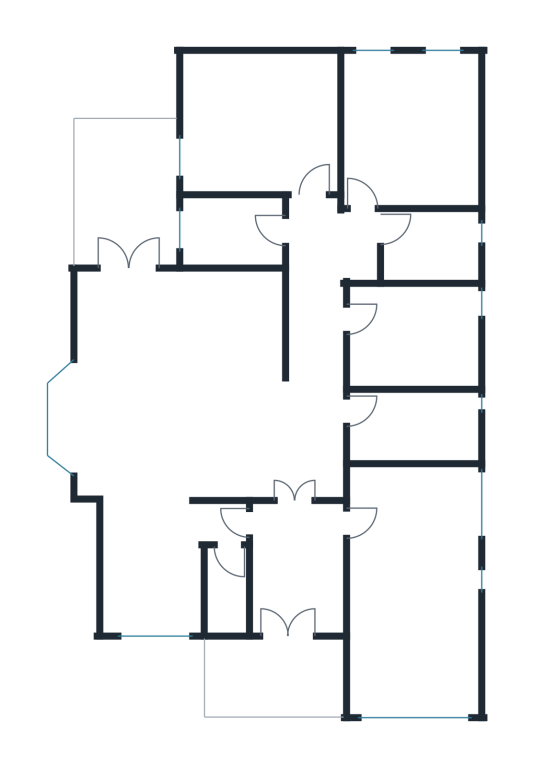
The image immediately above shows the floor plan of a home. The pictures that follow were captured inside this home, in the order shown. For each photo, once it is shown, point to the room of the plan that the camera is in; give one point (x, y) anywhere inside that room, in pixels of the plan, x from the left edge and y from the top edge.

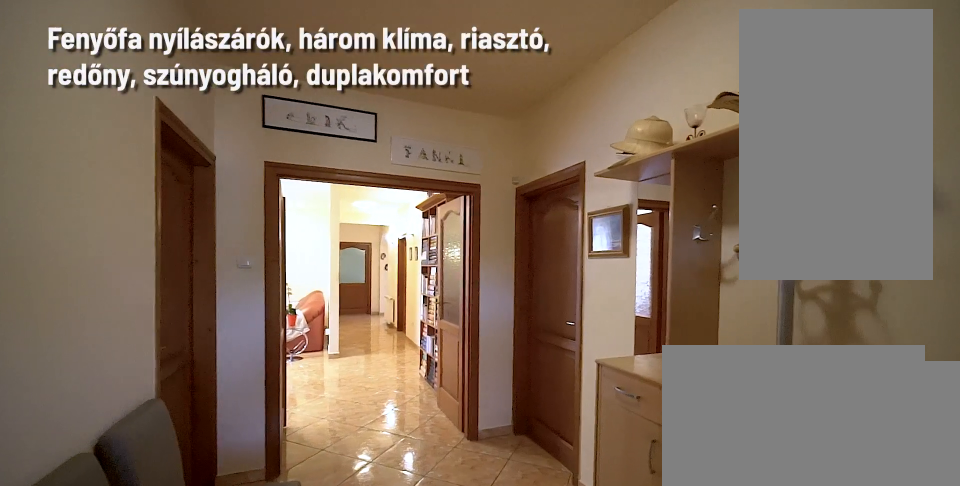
(295, 568)
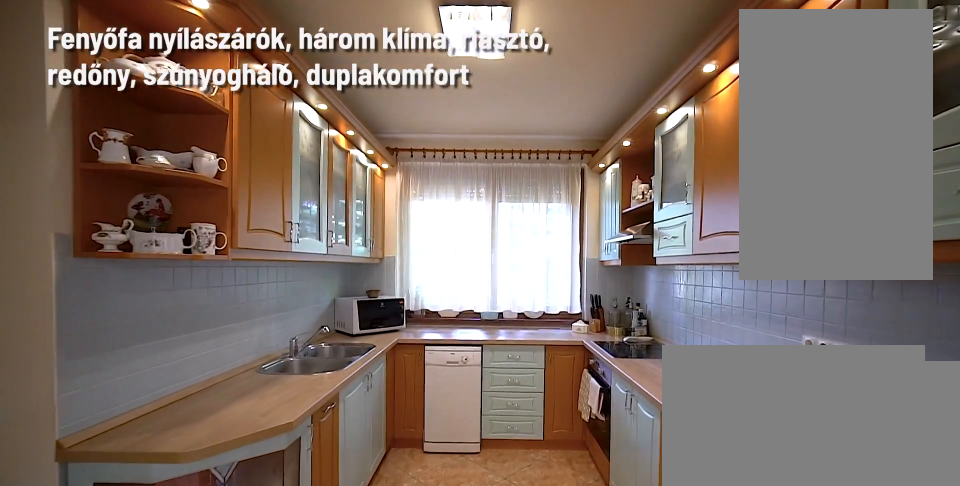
(153, 566)
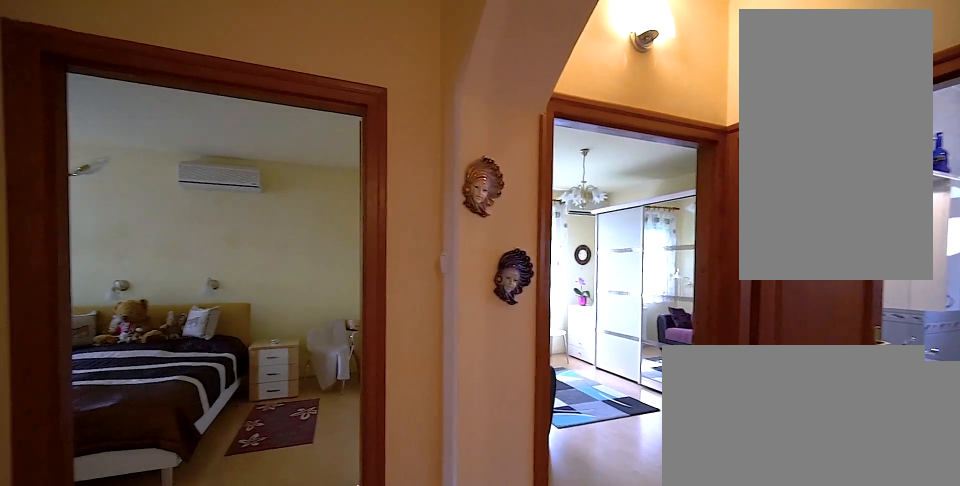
(317, 341)
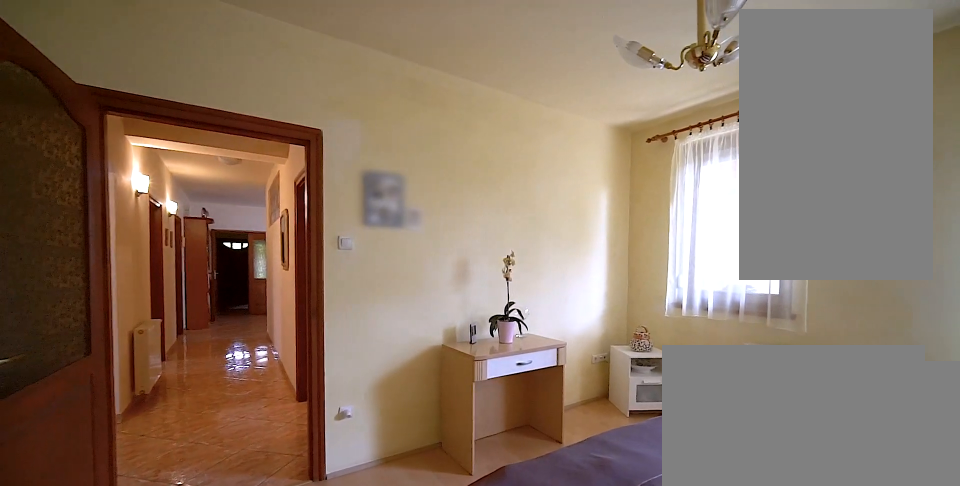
(264, 132)
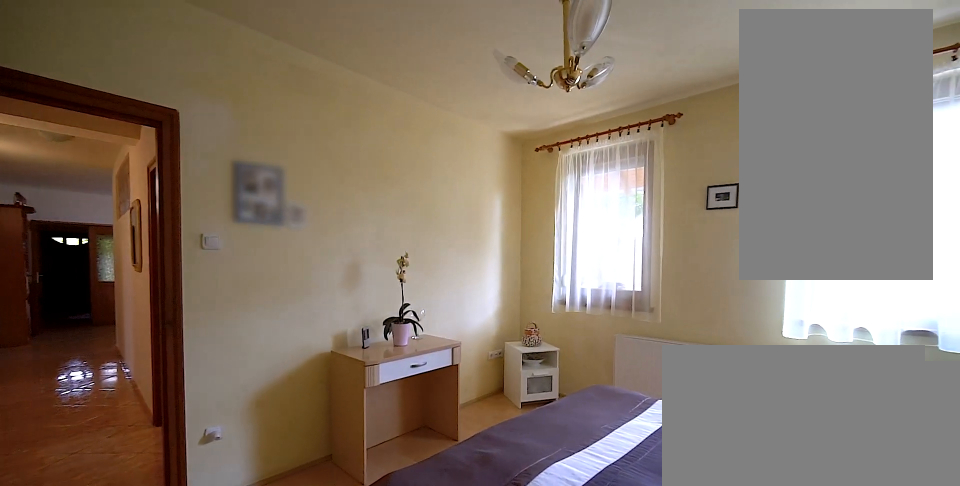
(264, 132)
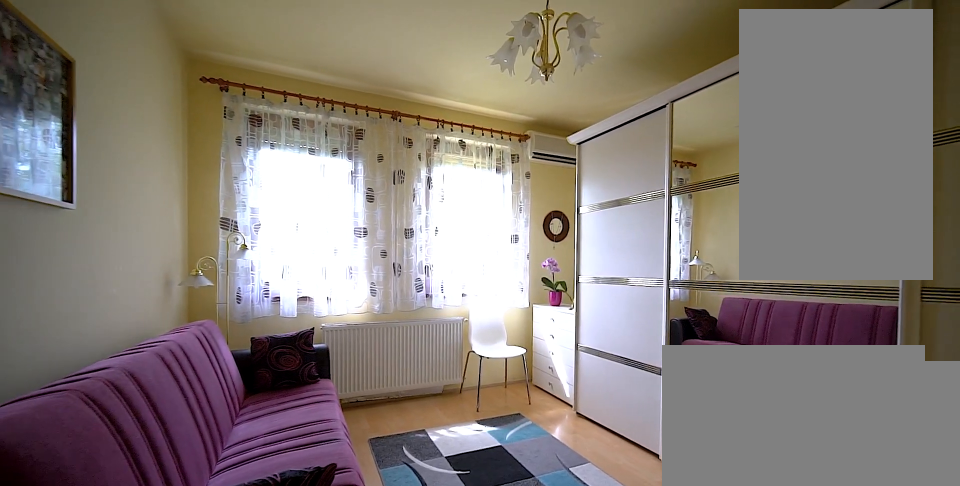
(412, 131)
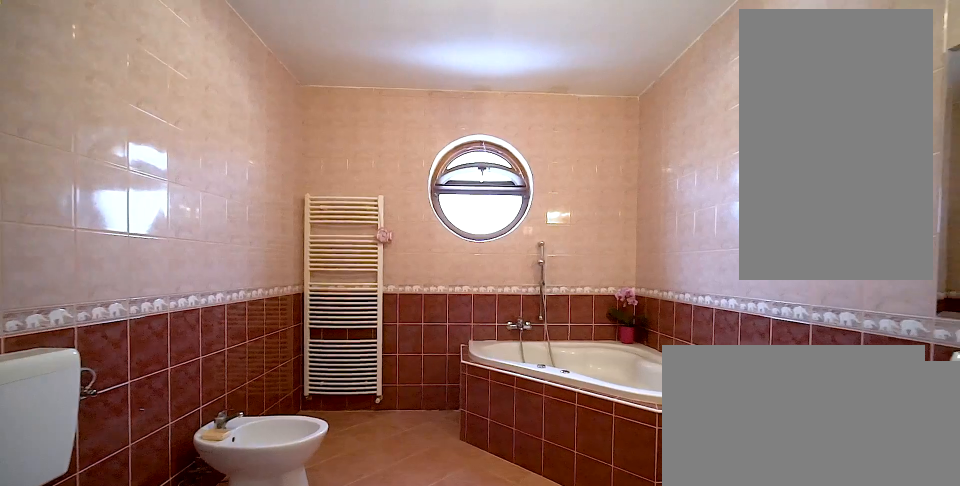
(408, 340)
